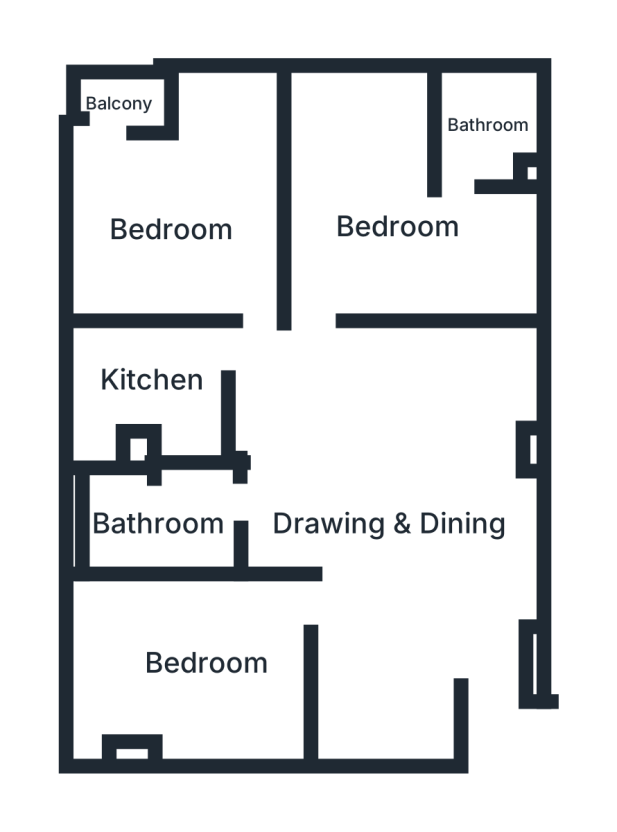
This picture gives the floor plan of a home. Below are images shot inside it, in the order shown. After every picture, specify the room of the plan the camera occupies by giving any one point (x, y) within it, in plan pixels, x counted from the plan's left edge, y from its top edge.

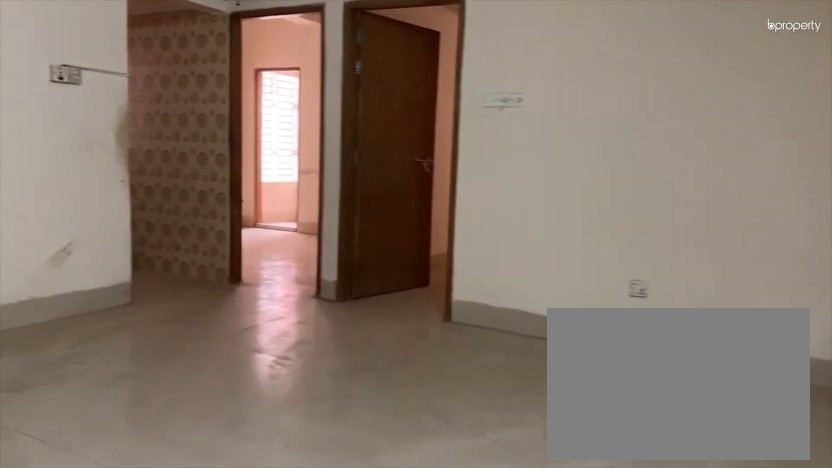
(392, 531)
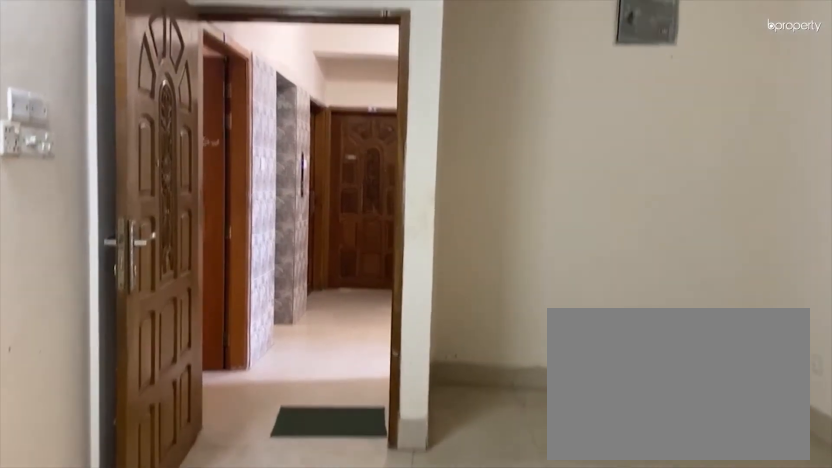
(392, 531)
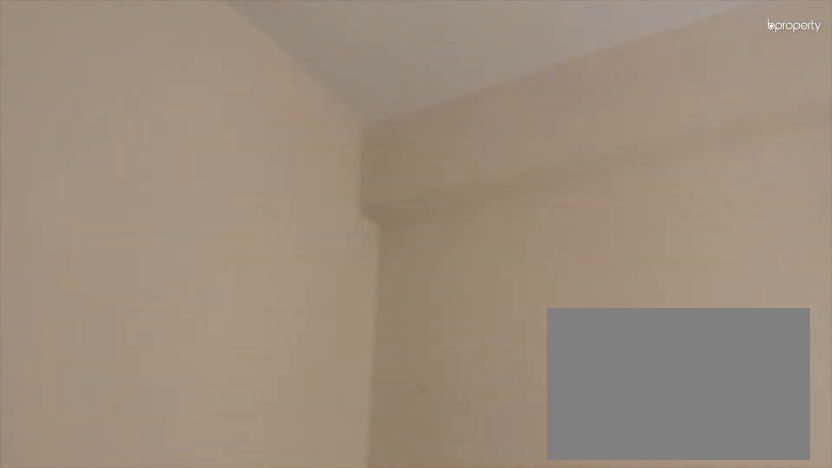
(213, 656)
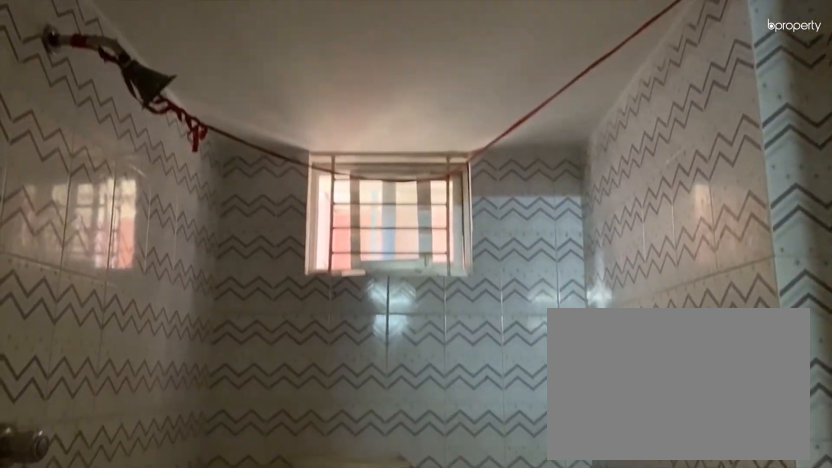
(170, 520)
